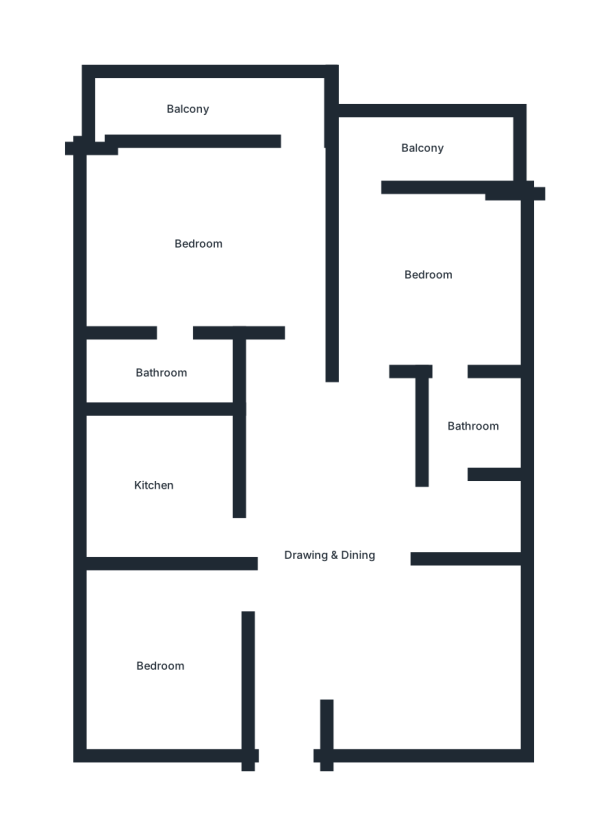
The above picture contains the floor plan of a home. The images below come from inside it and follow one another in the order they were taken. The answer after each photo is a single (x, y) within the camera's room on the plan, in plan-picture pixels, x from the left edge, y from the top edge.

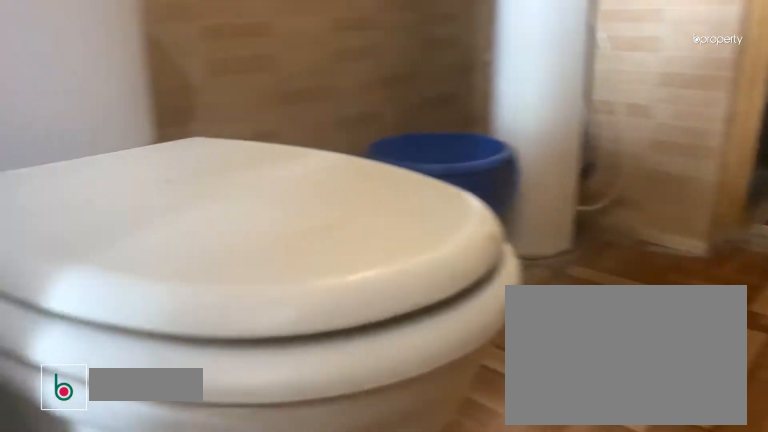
(472, 431)
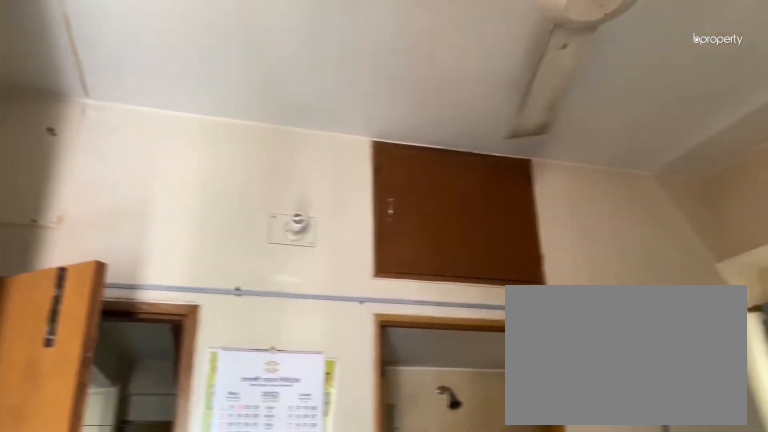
(205, 234)
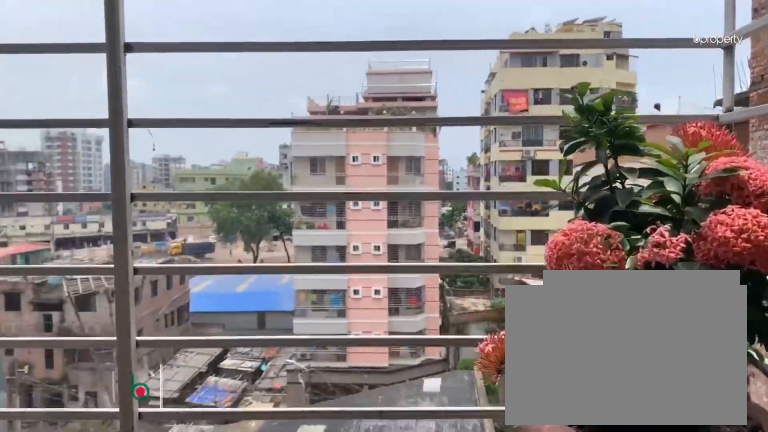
(226, 112)
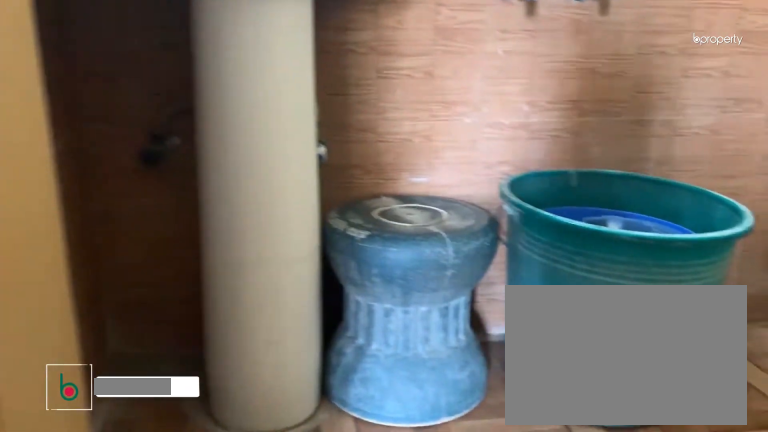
(160, 373)
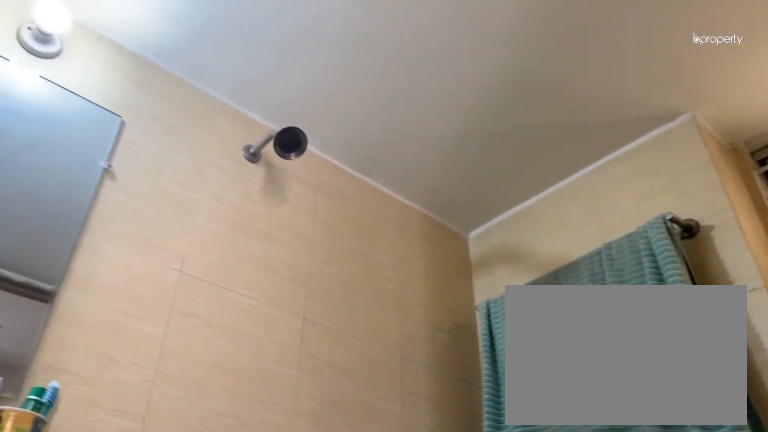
(160, 373)
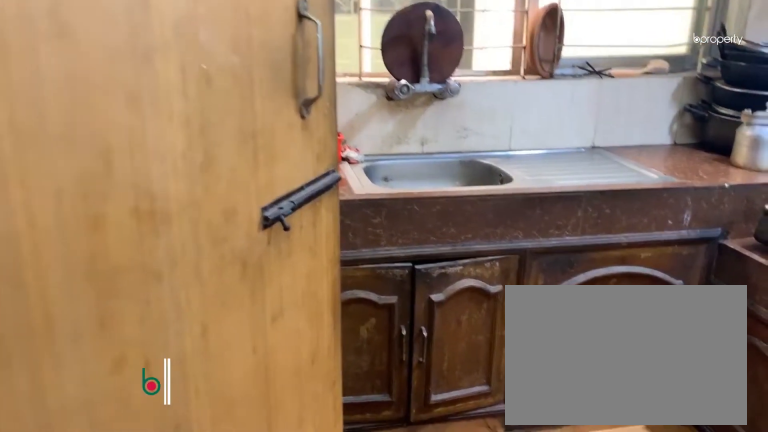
(189, 506)
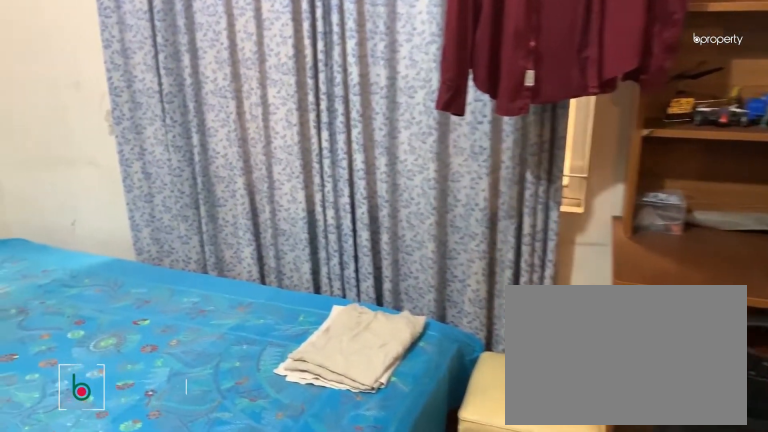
(189, 651)
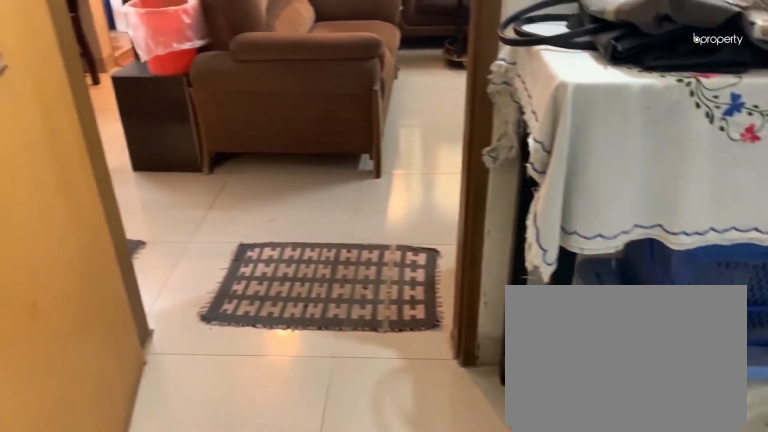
(159, 663)
